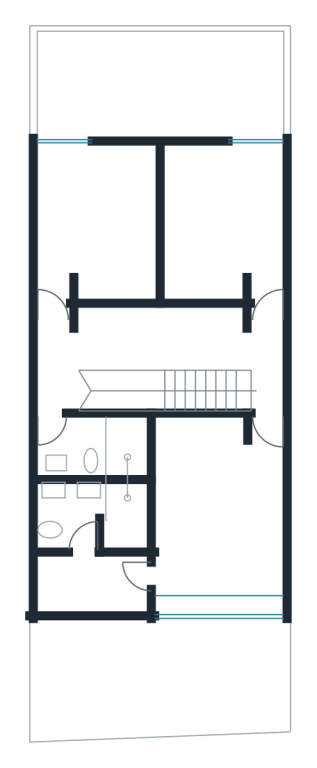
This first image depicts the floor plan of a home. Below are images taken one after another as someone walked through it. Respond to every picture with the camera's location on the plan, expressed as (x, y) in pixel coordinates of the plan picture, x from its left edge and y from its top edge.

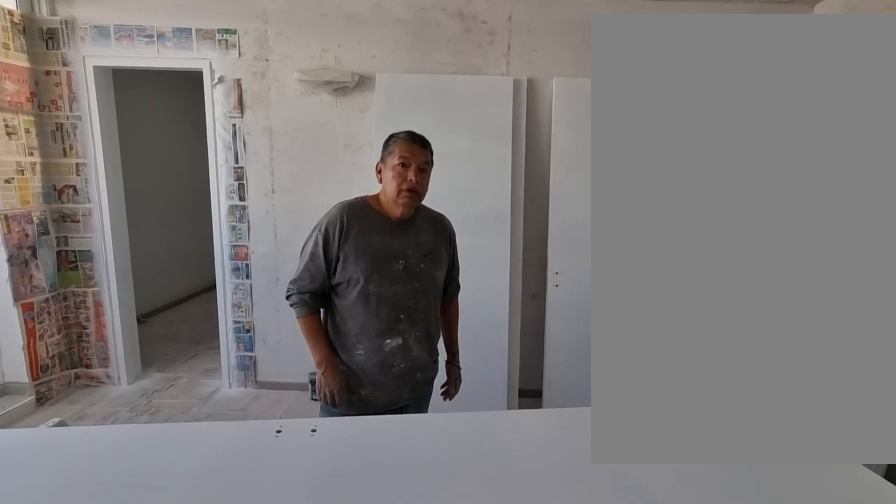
(256, 489)
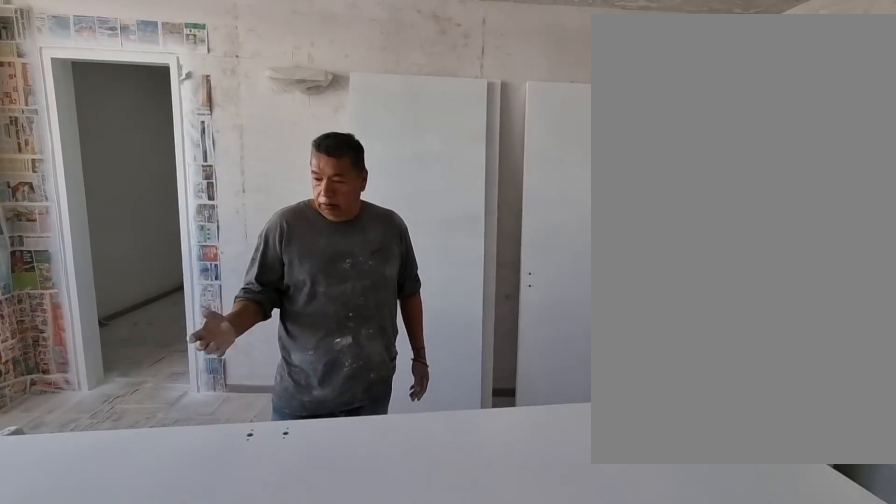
(257, 489)
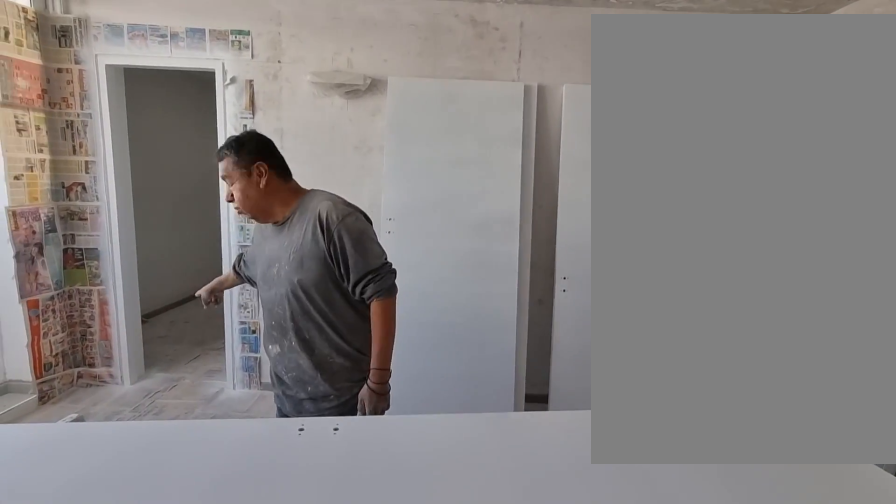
(256, 489)
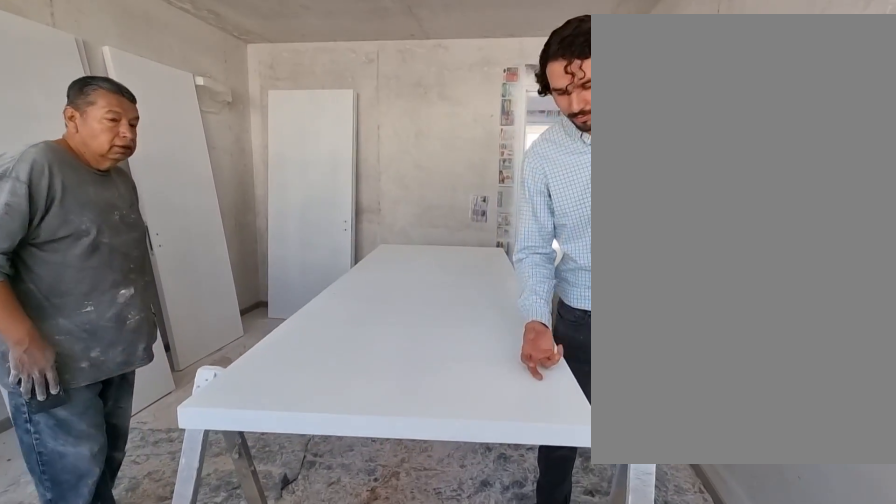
(222, 559)
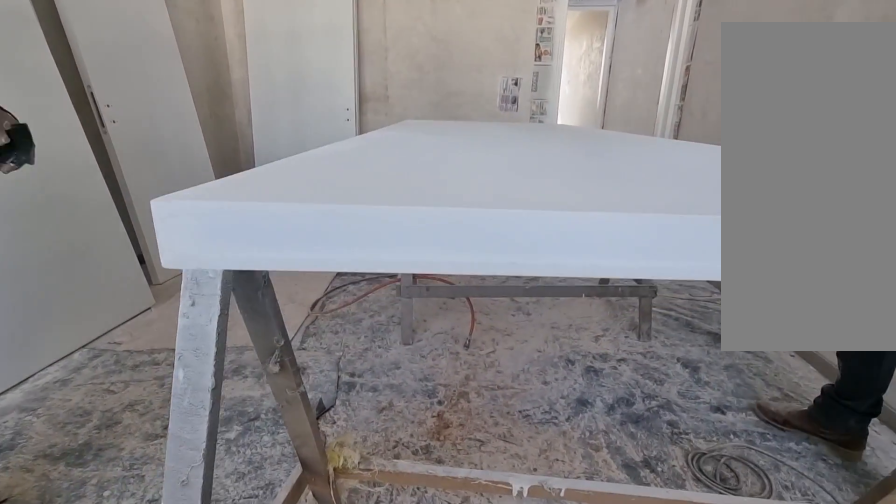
(223, 560)
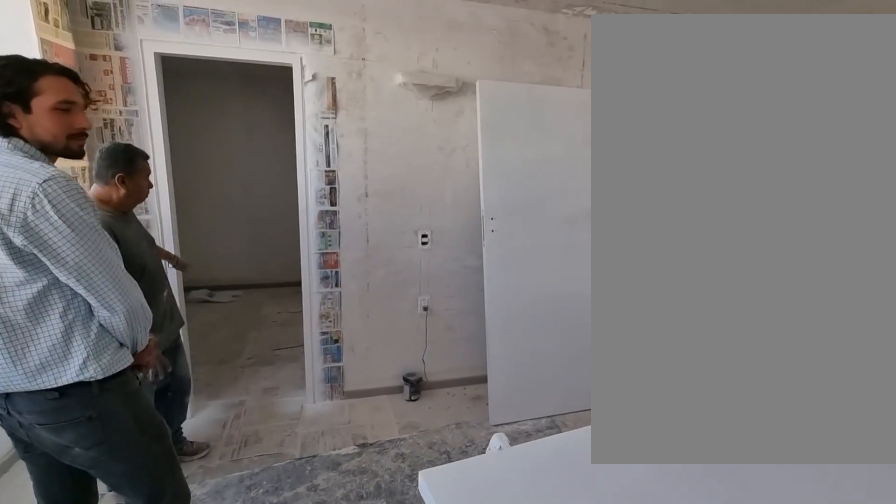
(226, 566)
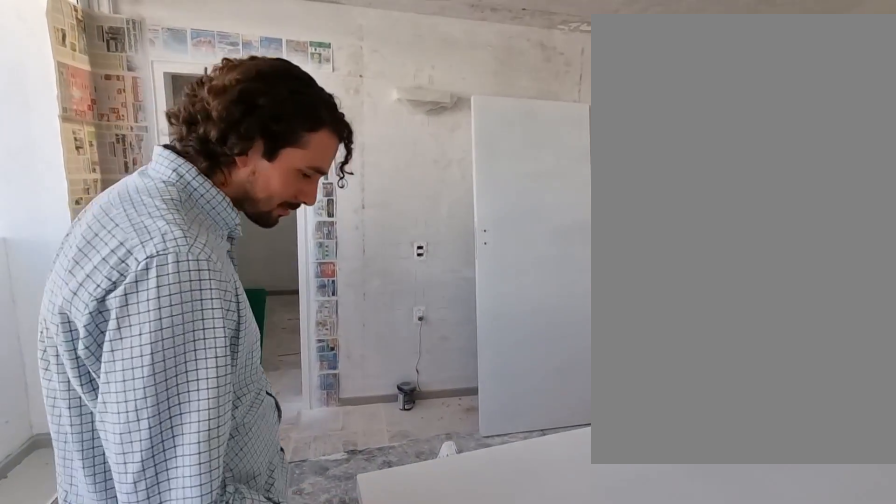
(224, 566)
